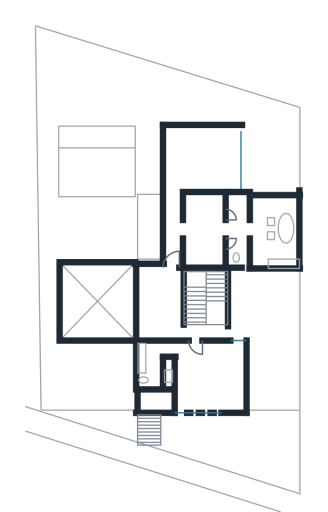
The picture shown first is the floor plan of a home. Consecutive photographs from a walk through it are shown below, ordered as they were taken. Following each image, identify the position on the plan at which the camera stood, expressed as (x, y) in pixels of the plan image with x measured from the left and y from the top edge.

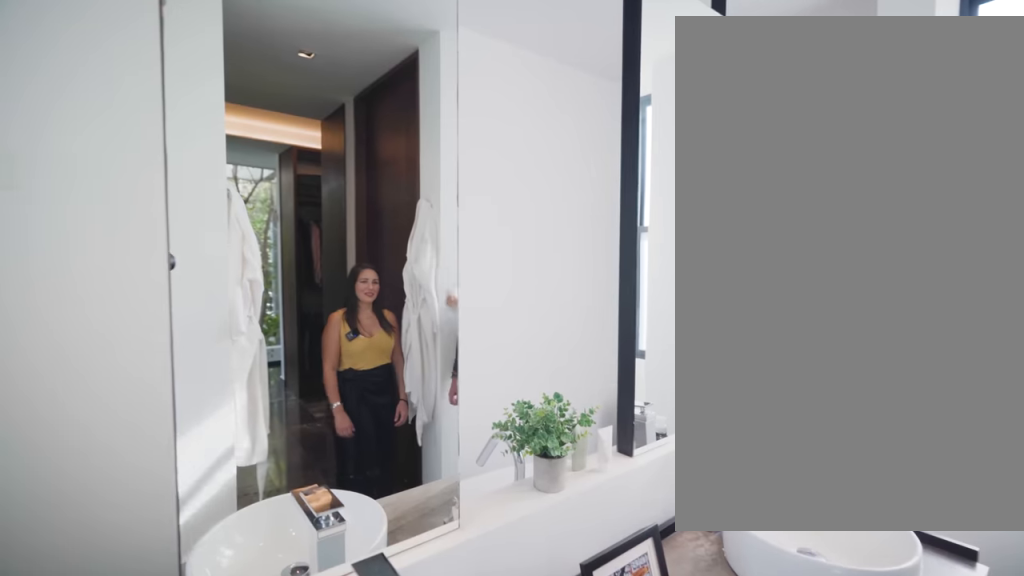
(255, 213)
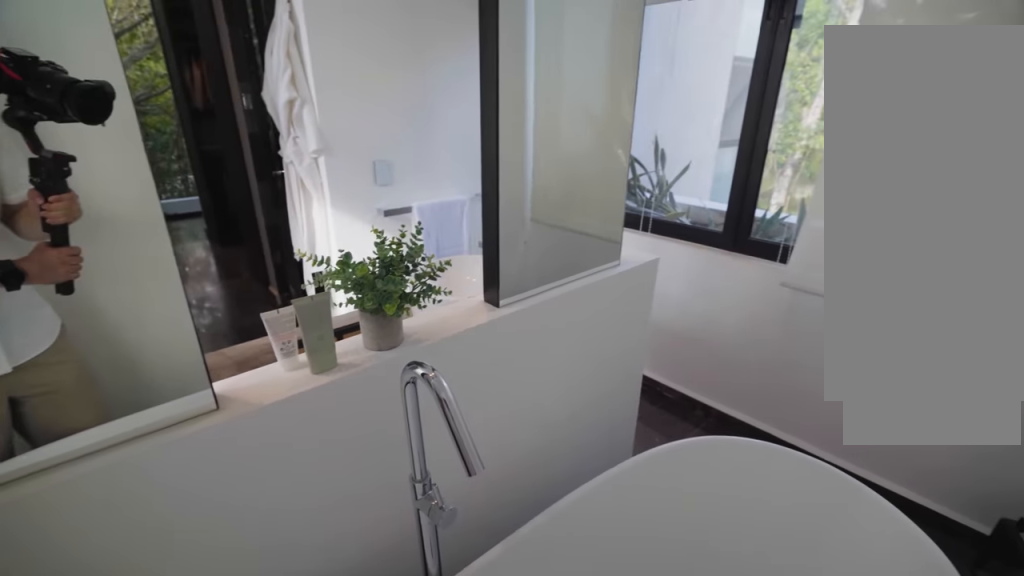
(284, 222)
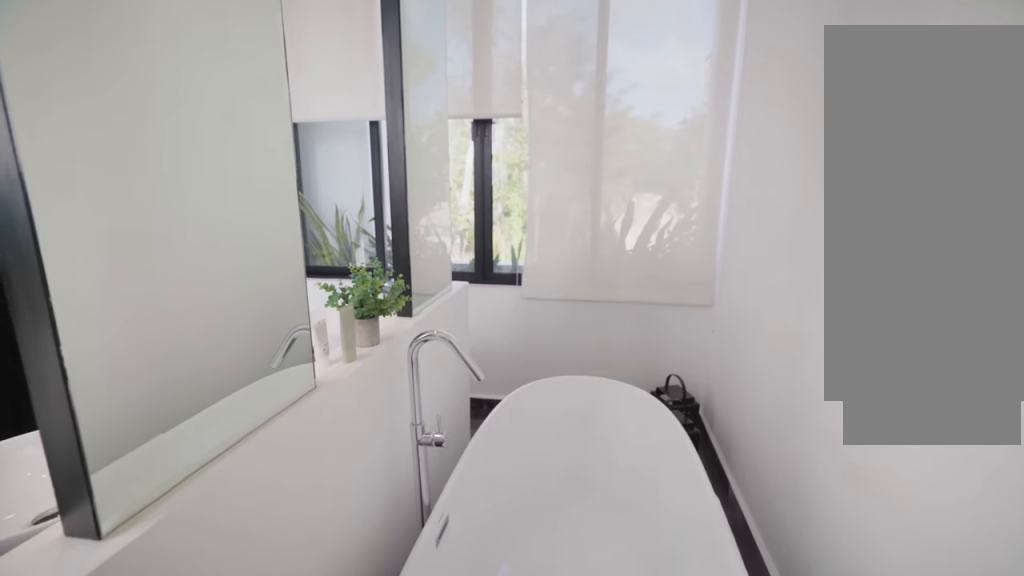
(283, 245)
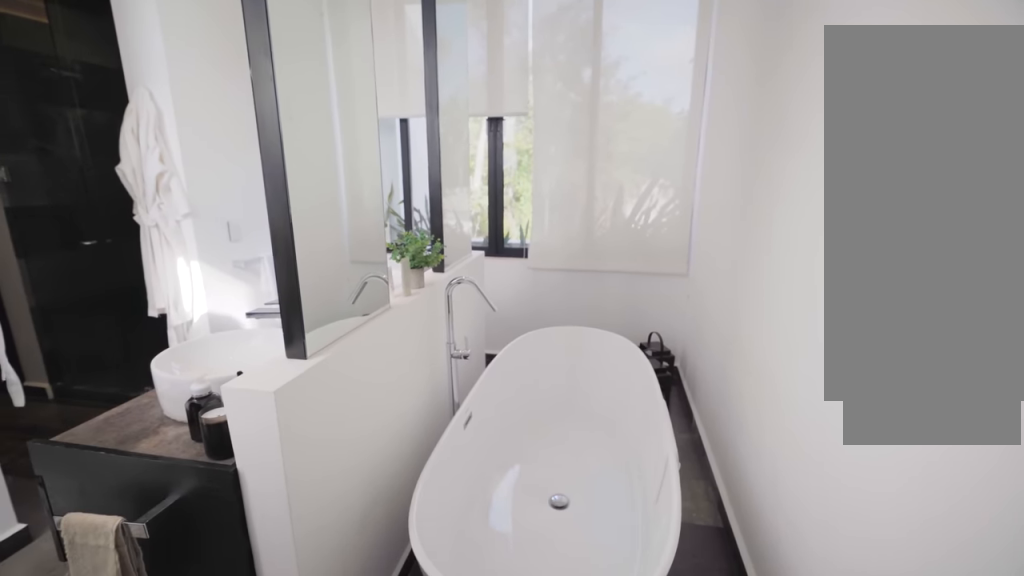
(283, 245)
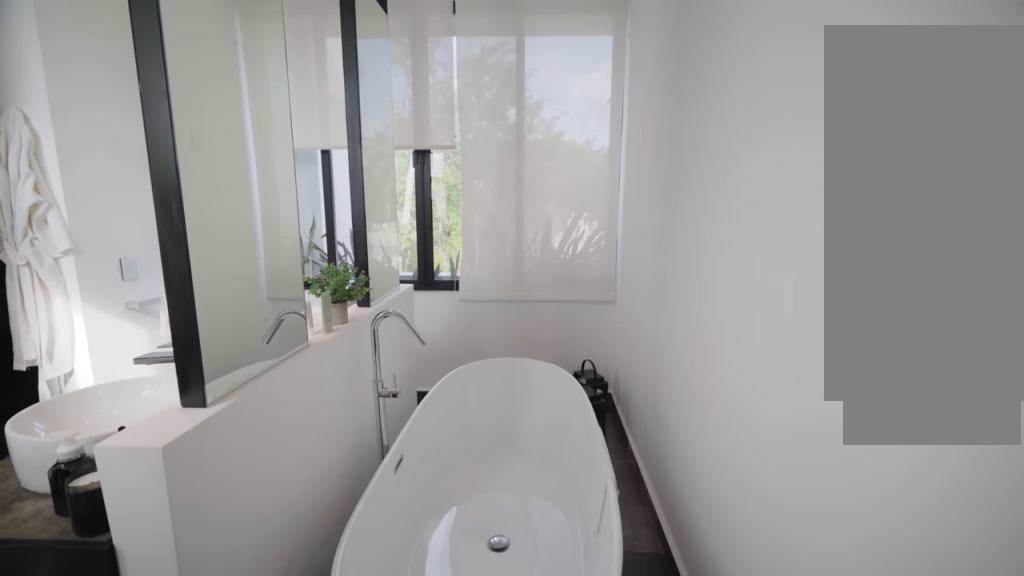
(284, 256)
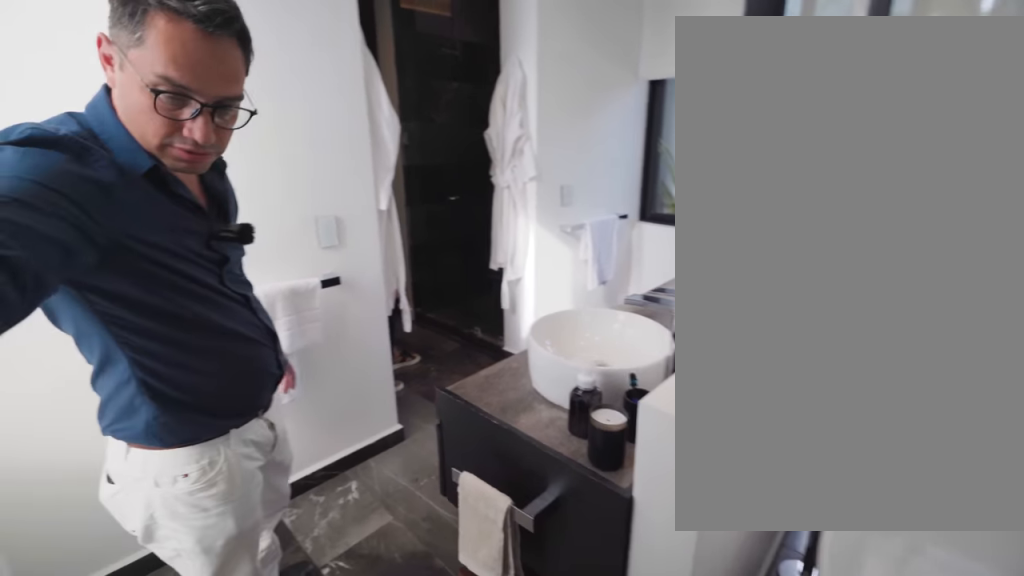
(268, 257)
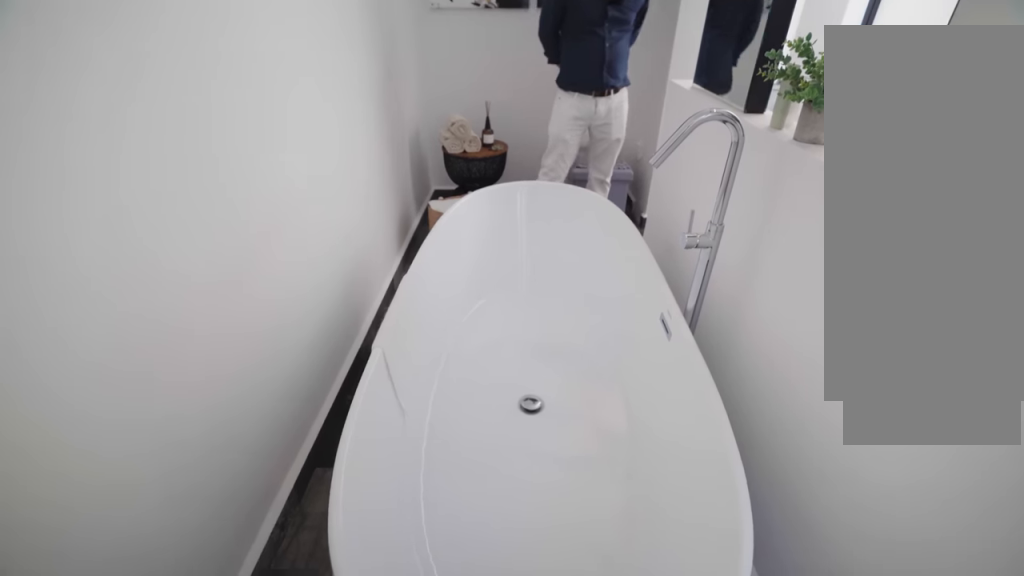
(282, 209)
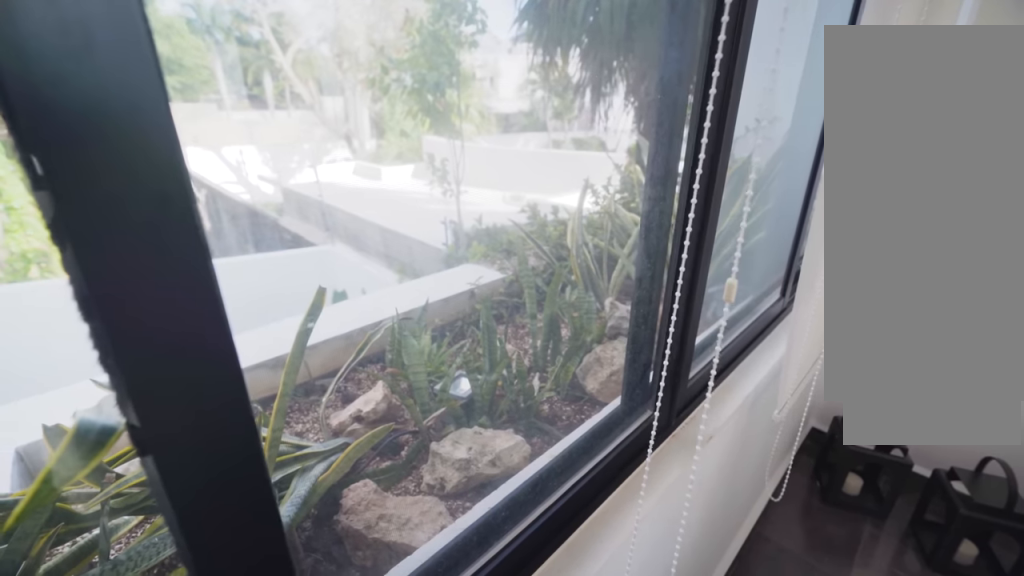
(260, 209)
